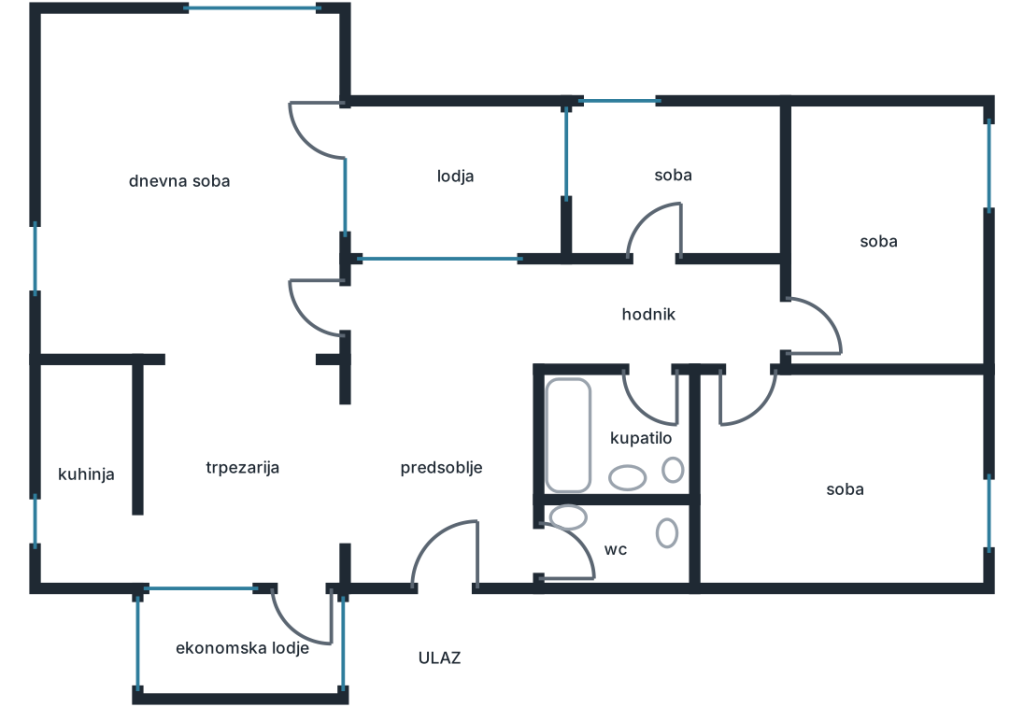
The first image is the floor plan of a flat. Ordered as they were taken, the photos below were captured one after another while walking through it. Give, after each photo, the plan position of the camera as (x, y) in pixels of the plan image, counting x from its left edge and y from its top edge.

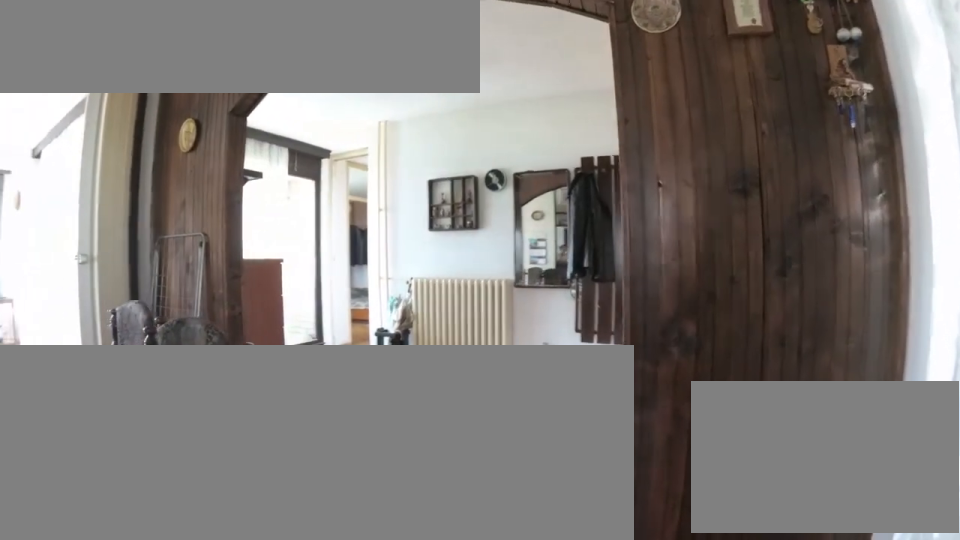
(210, 565)
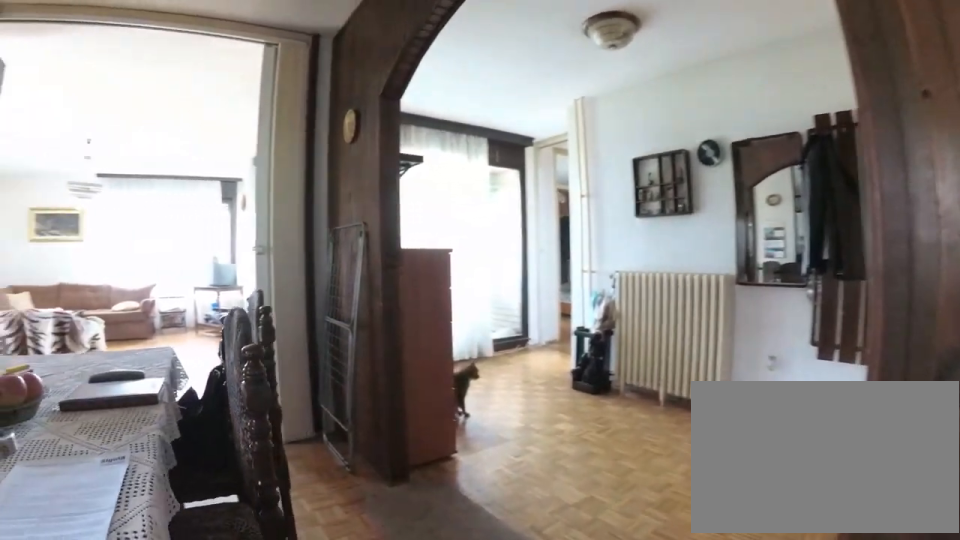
(246, 571)
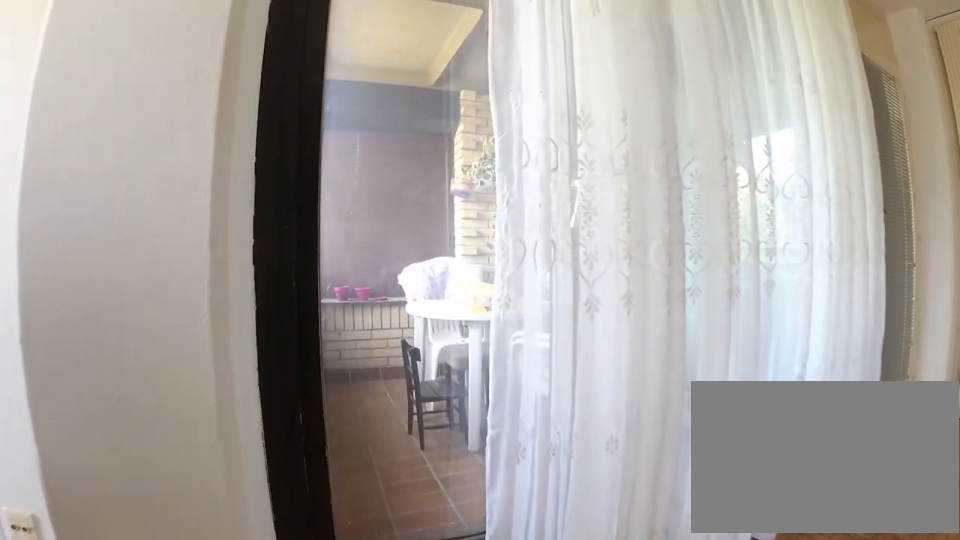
(216, 131)
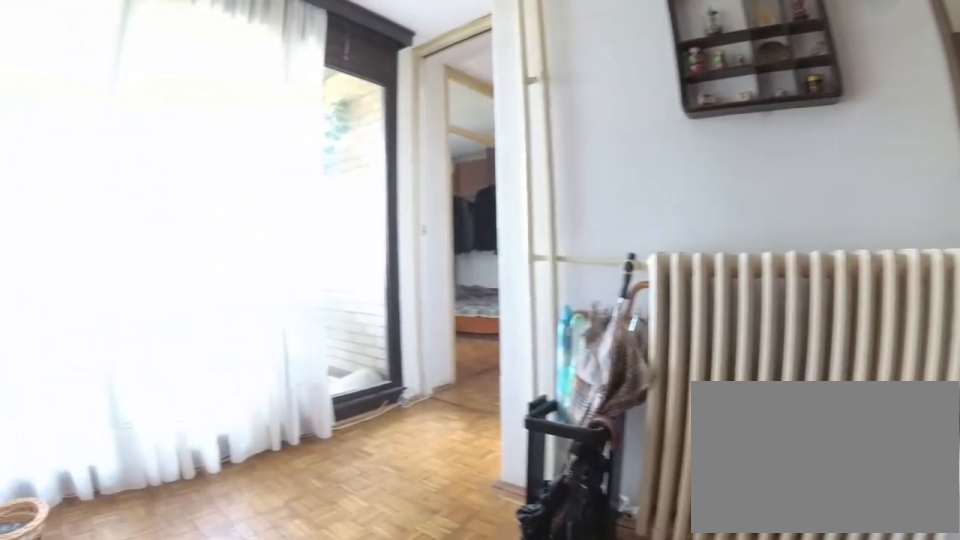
(377, 465)
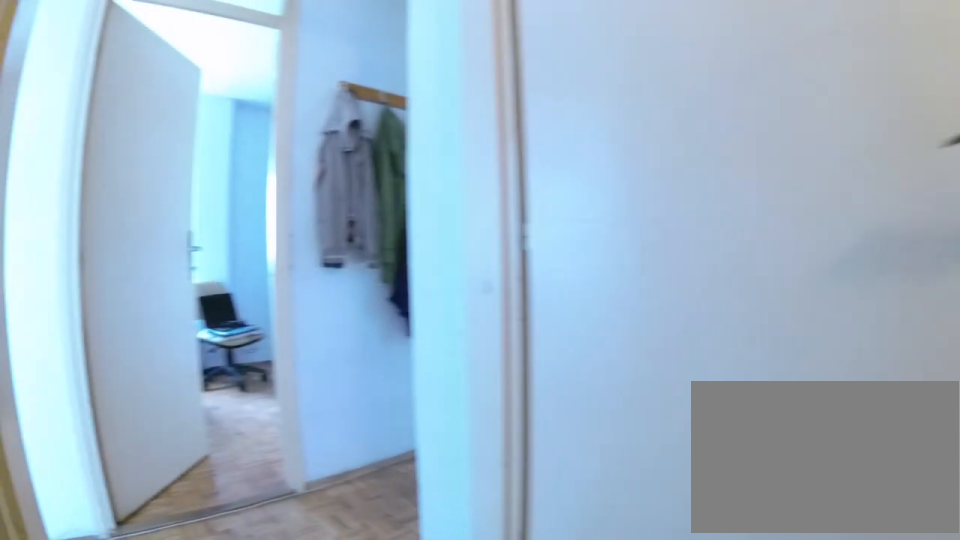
(602, 458)
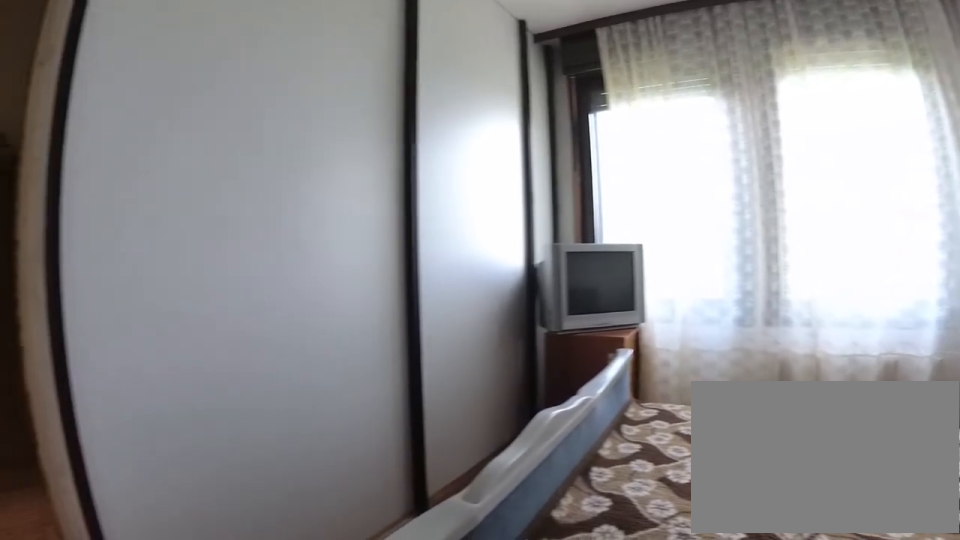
(708, 526)
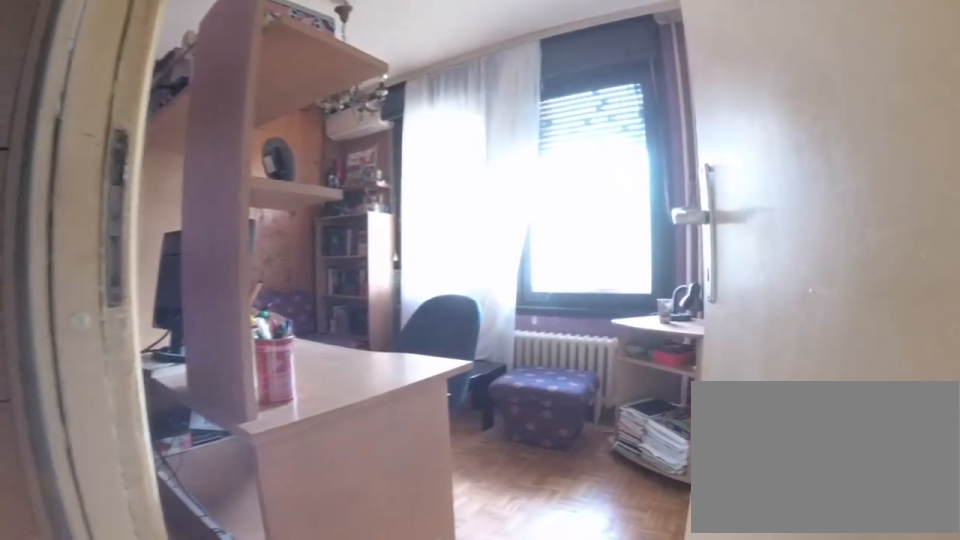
(740, 347)
